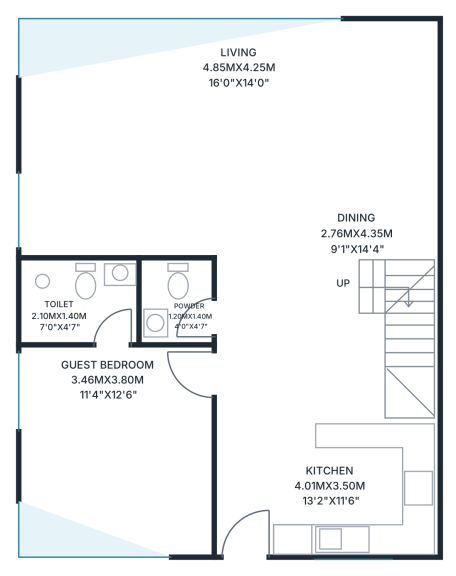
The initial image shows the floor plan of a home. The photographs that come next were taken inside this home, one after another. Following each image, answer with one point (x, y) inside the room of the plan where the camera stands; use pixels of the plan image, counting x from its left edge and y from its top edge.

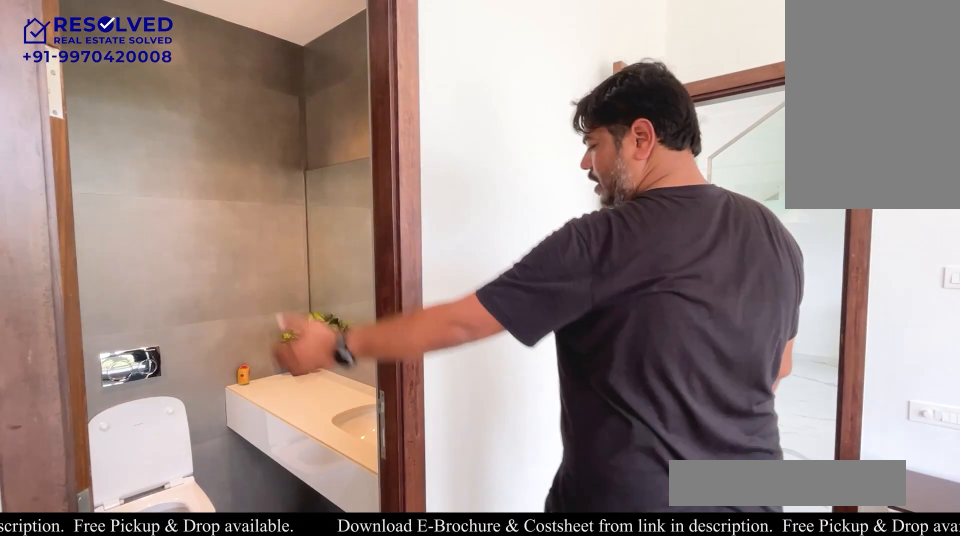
(78, 300)
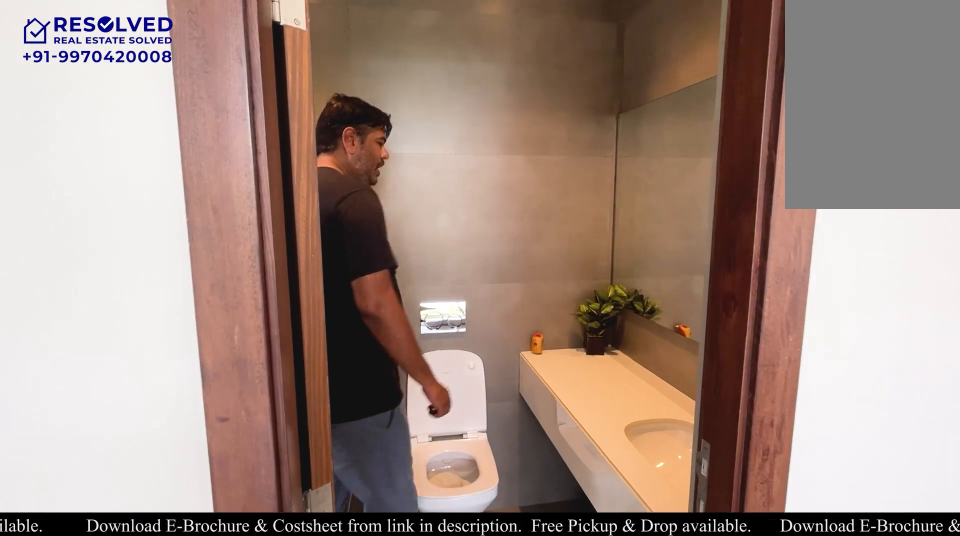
(78, 300)
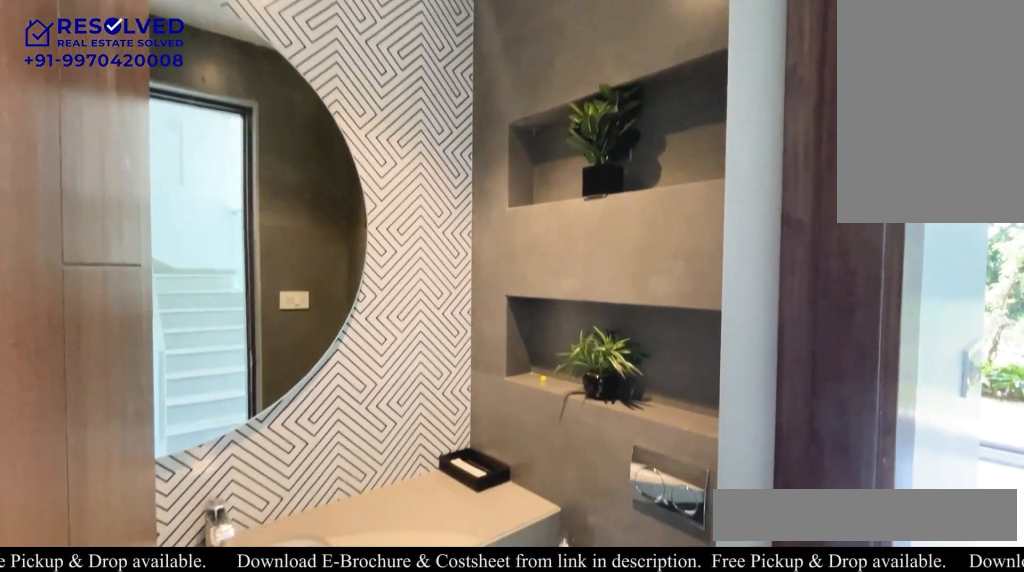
(176, 298)
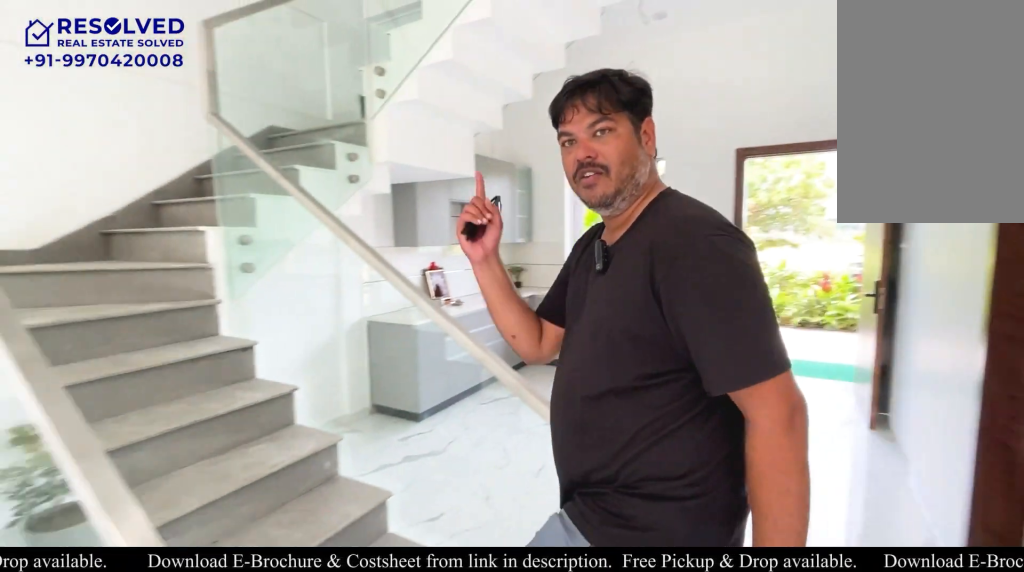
(401, 328)
